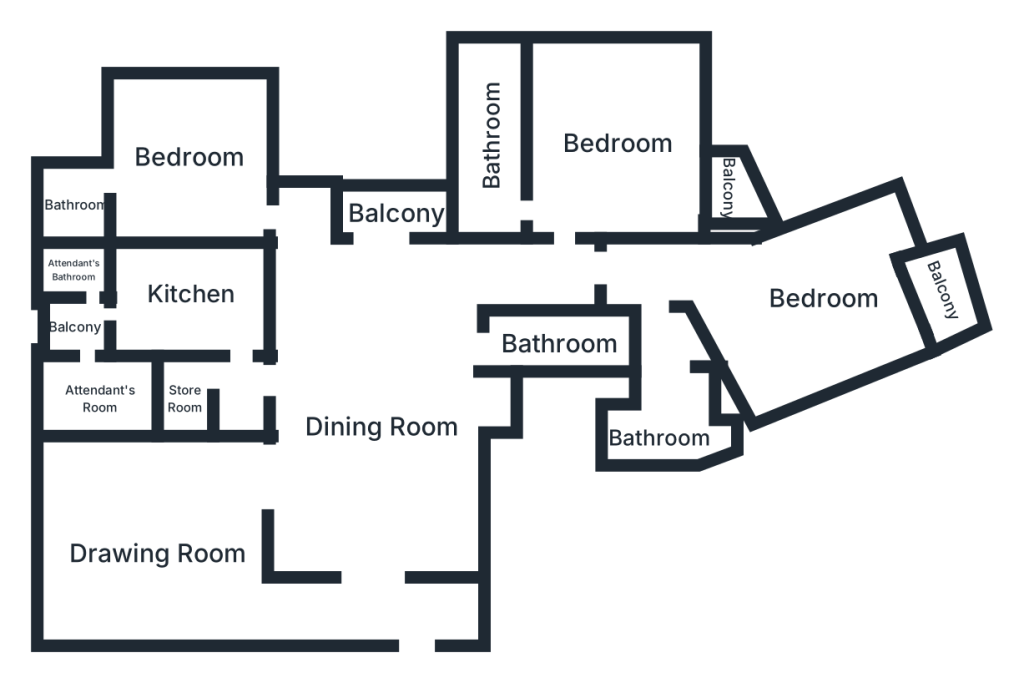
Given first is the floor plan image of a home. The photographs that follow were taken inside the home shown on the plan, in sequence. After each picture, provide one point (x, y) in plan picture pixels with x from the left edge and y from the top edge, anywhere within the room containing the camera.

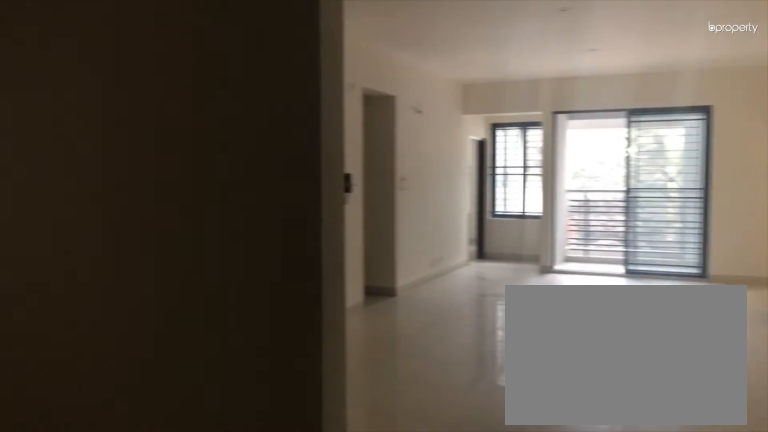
(417, 611)
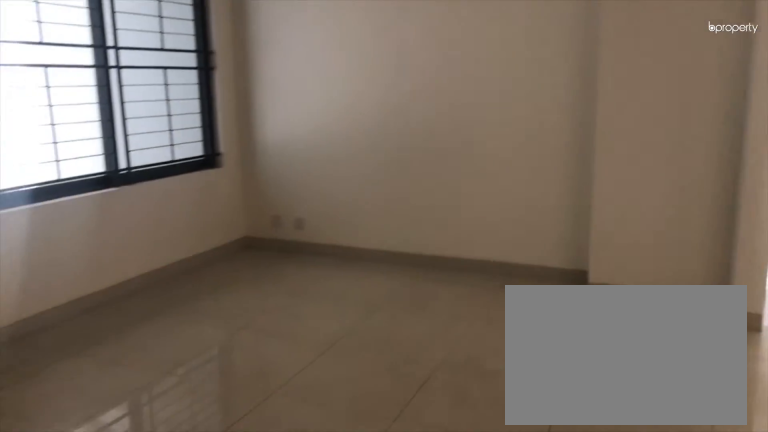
(162, 564)
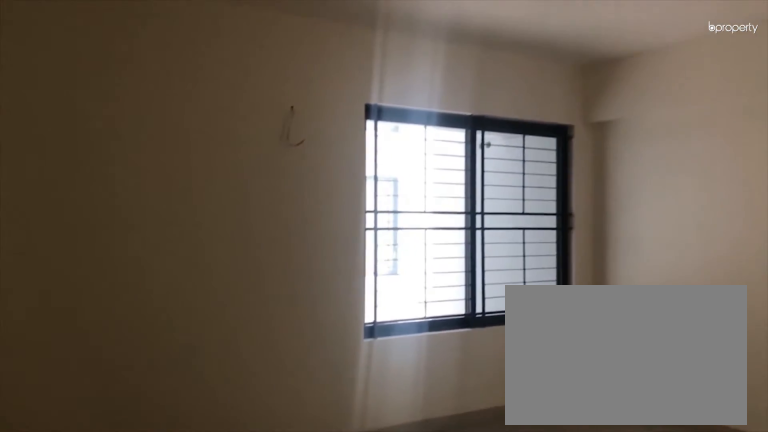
(162, 564)
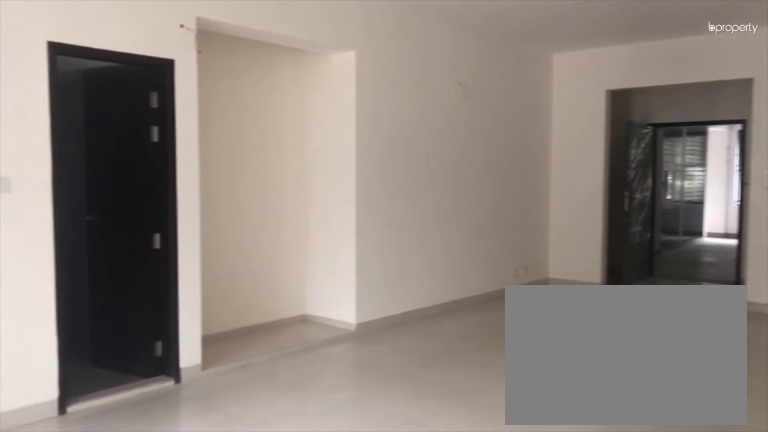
(383, 429)
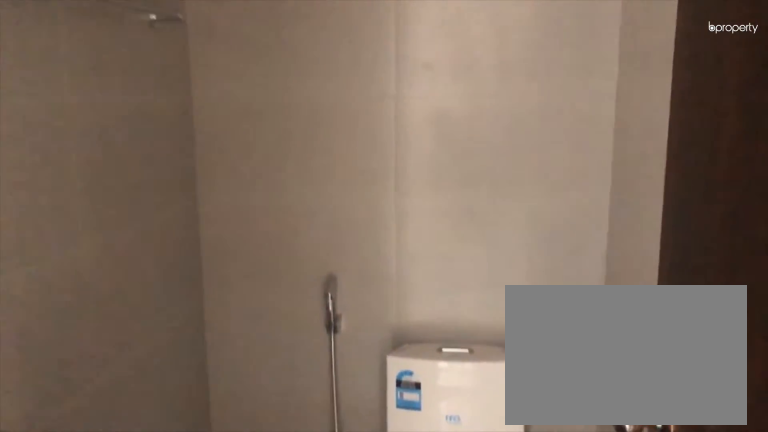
(559, 345)
